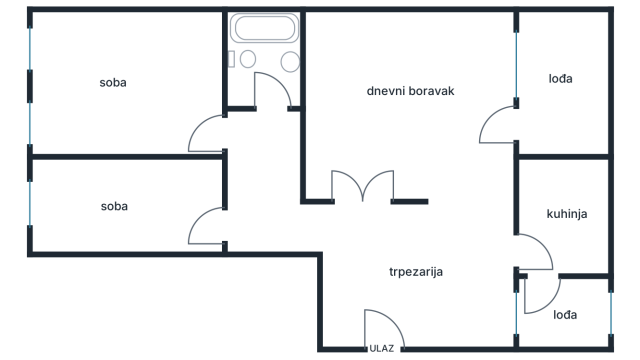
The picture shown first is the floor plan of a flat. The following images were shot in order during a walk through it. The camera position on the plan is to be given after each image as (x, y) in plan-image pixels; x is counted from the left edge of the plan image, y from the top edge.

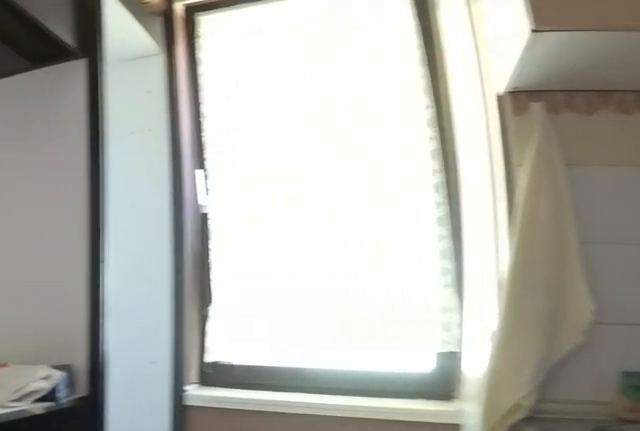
(540, 274)
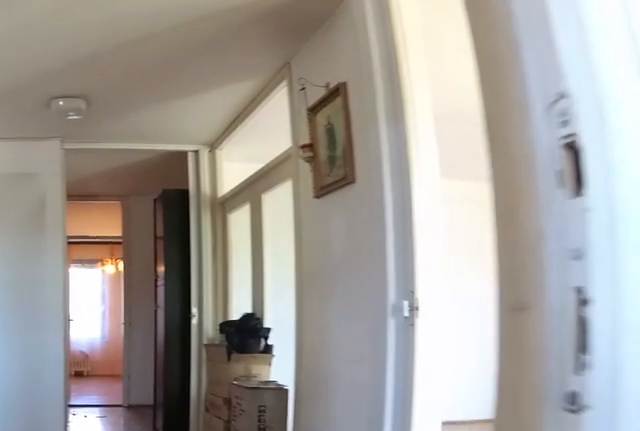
(520, 259)
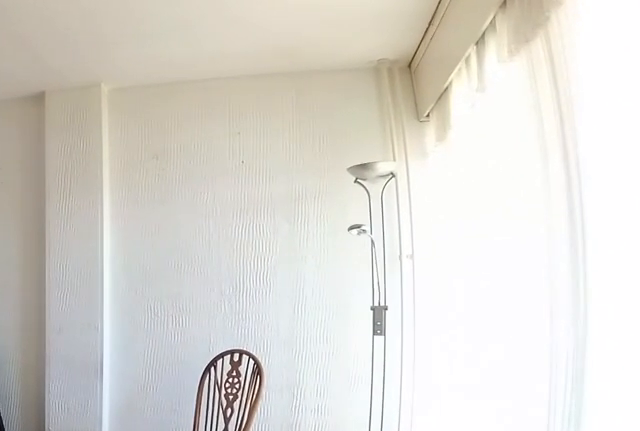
(495, 205)
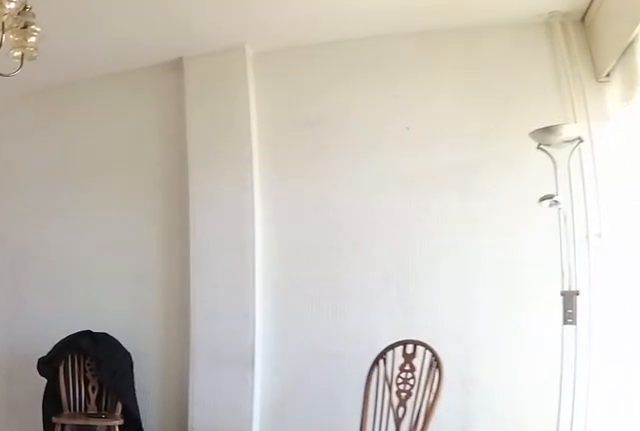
(491, 192)
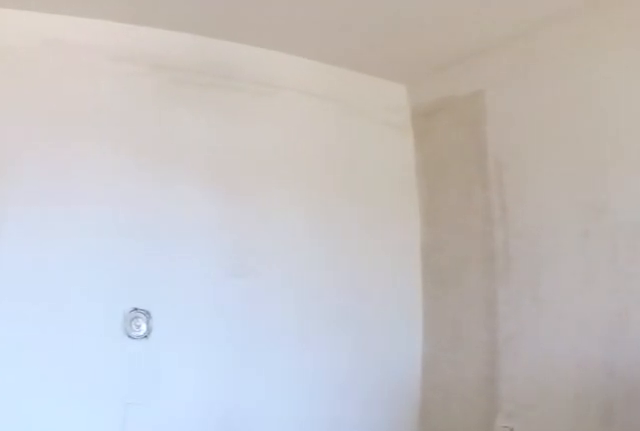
(466, 181)
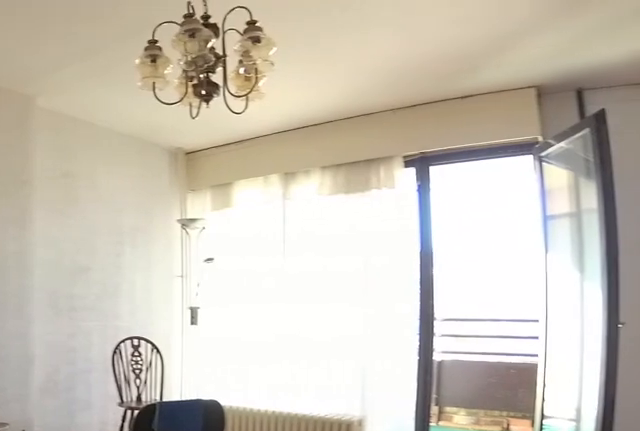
(332, 179)
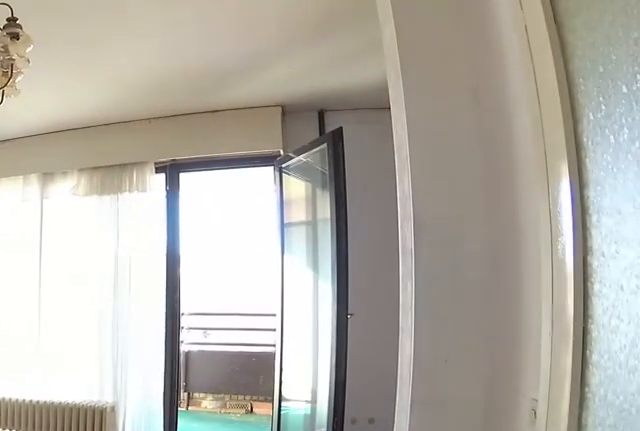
(330, 176)
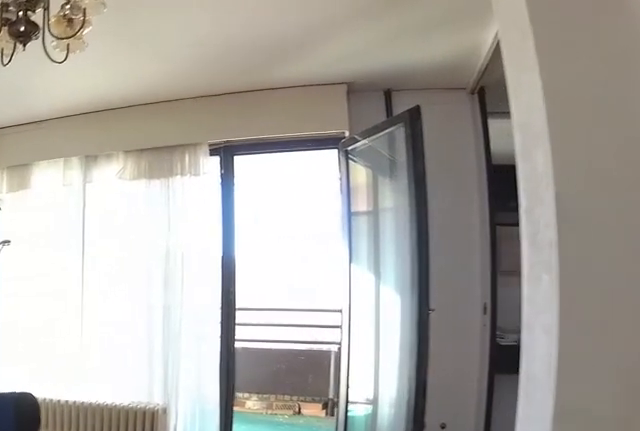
(335, 158)
